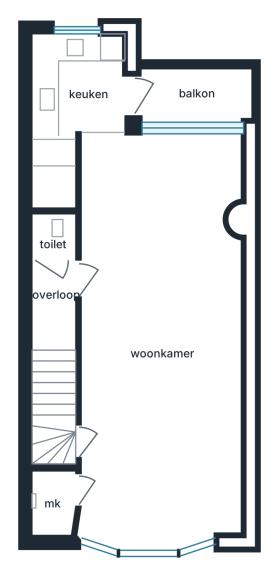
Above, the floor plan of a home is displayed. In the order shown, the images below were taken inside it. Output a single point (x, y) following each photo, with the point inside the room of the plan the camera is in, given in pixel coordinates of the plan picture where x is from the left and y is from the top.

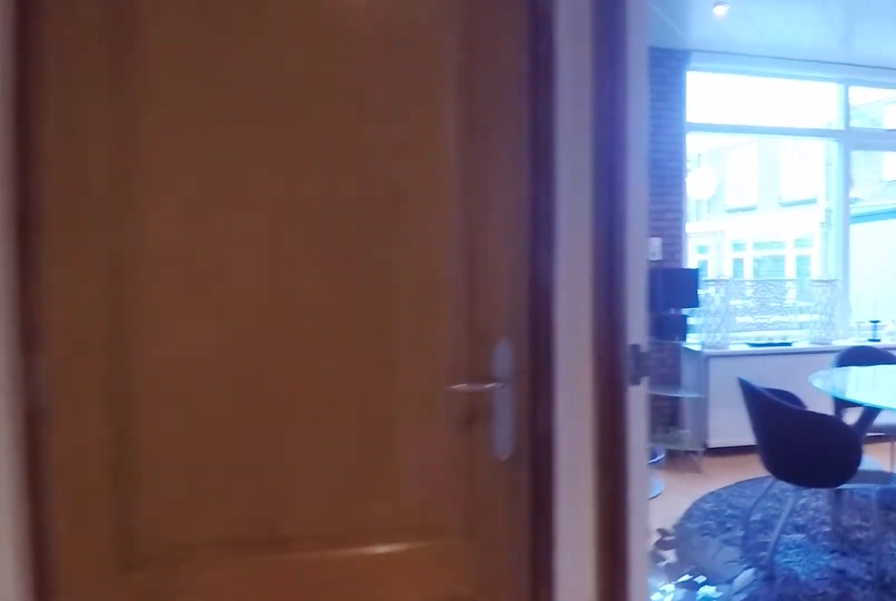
(53, 305)
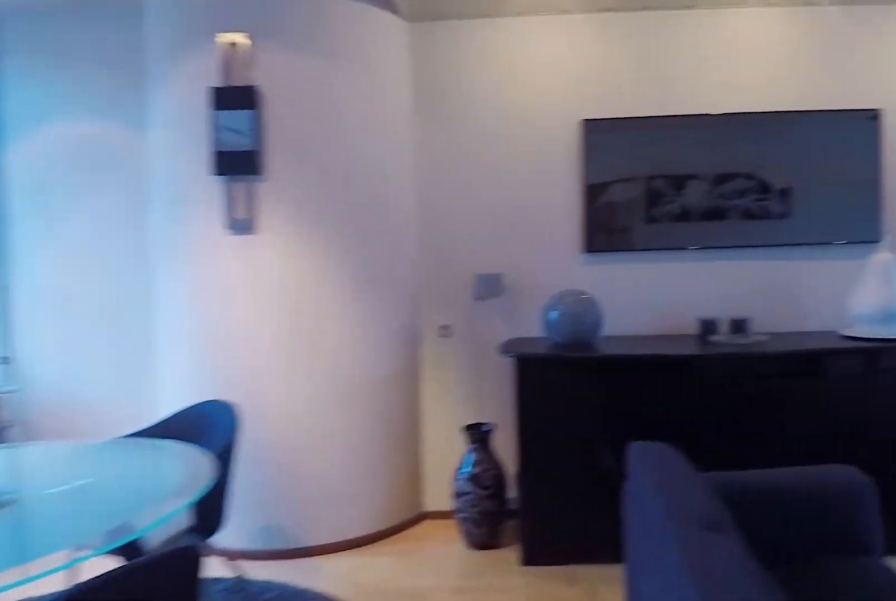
(154, 343)
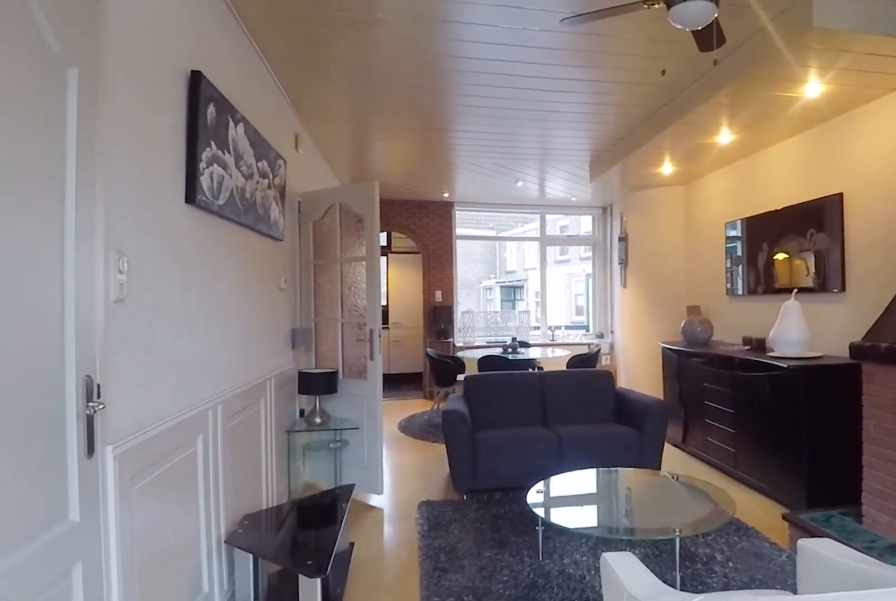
(154, 343)
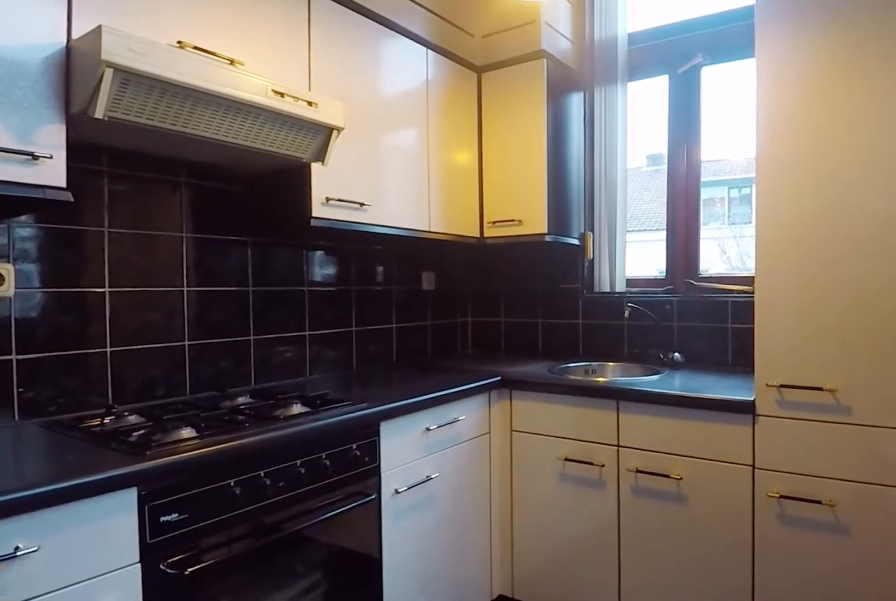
(72, 106)
